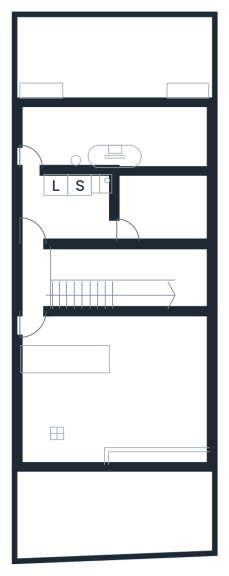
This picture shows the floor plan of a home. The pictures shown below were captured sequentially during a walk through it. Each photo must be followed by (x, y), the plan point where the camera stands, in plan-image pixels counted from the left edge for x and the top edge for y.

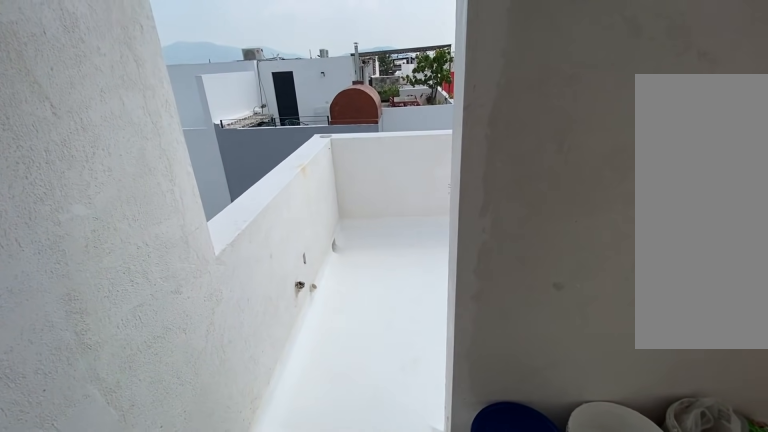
(31, 155)
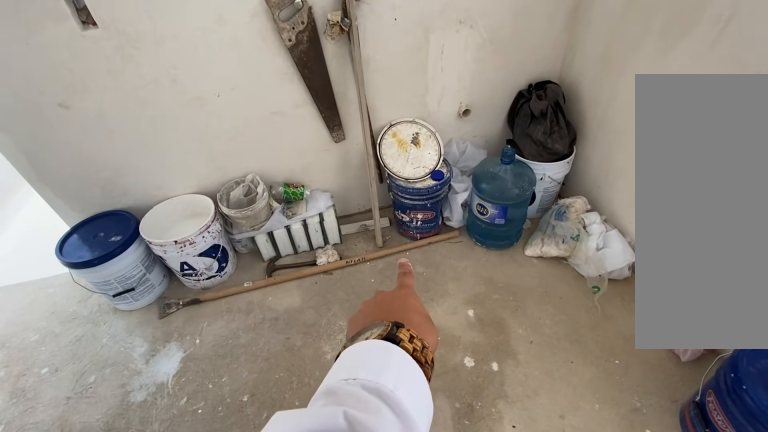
(60, 208)
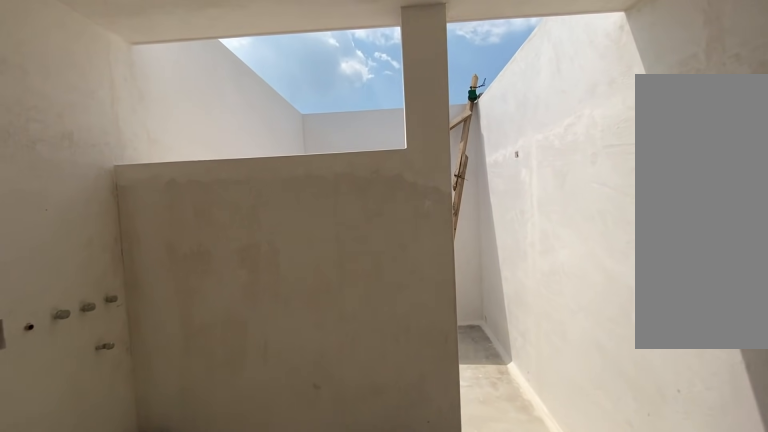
(83, 223)
